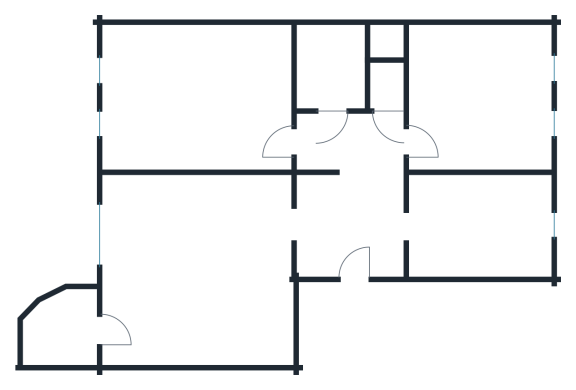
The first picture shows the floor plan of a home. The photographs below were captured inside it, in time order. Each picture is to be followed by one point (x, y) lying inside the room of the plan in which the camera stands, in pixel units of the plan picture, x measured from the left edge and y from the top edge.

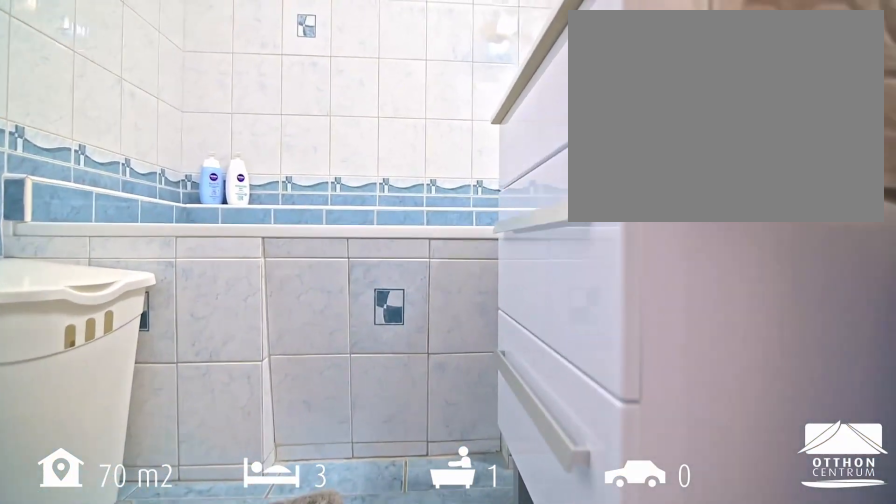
(331, 68)
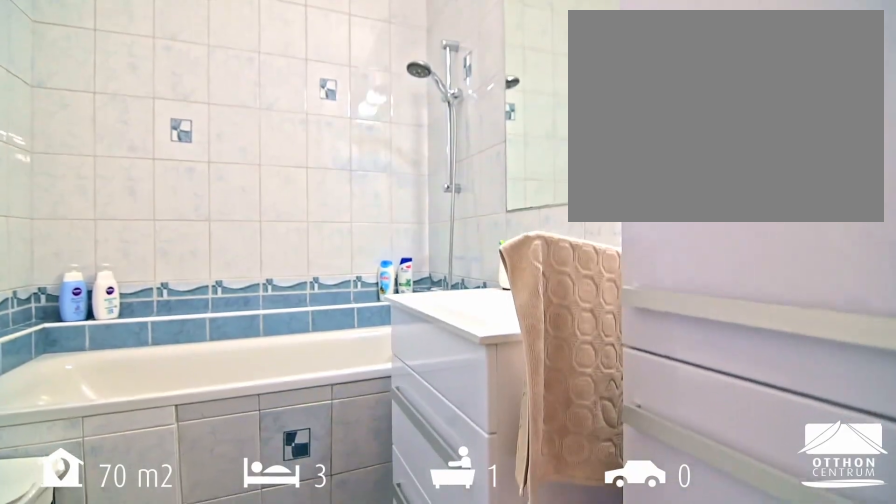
(331, 68)
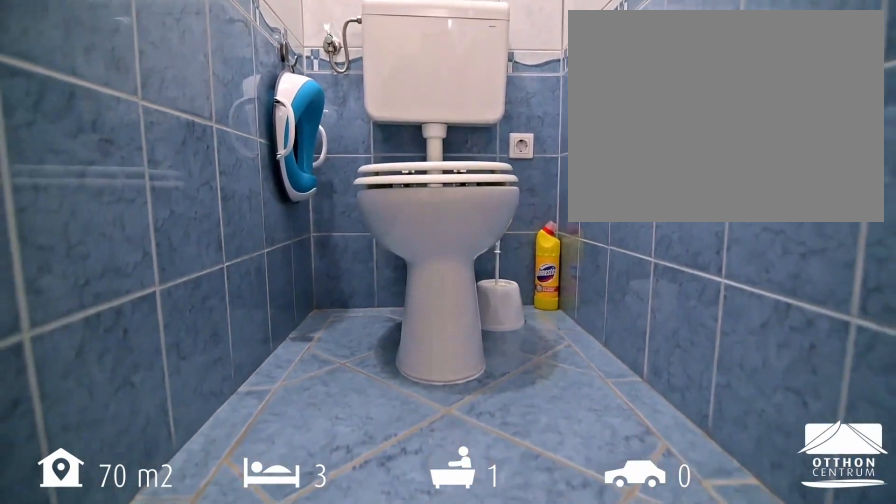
(387, 84)
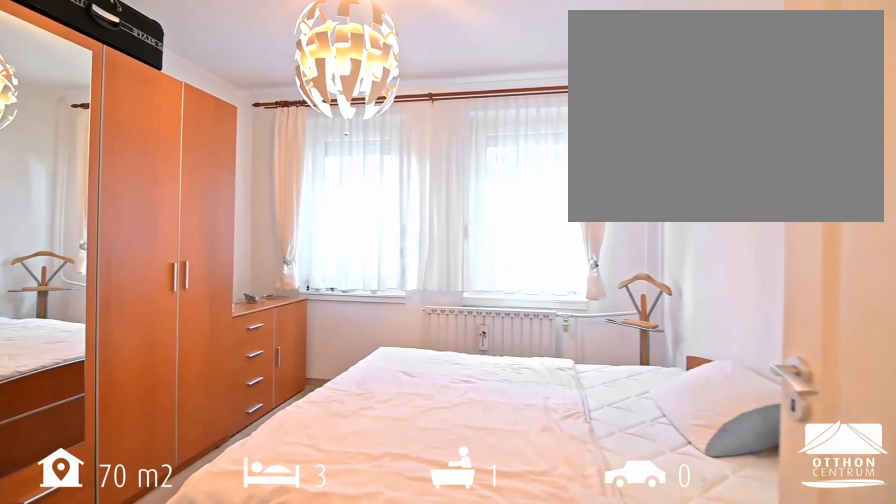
(478, 100)
